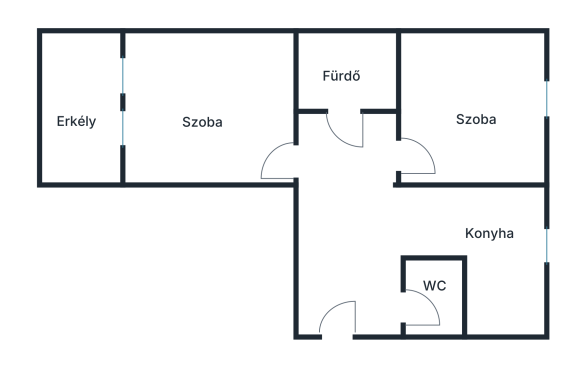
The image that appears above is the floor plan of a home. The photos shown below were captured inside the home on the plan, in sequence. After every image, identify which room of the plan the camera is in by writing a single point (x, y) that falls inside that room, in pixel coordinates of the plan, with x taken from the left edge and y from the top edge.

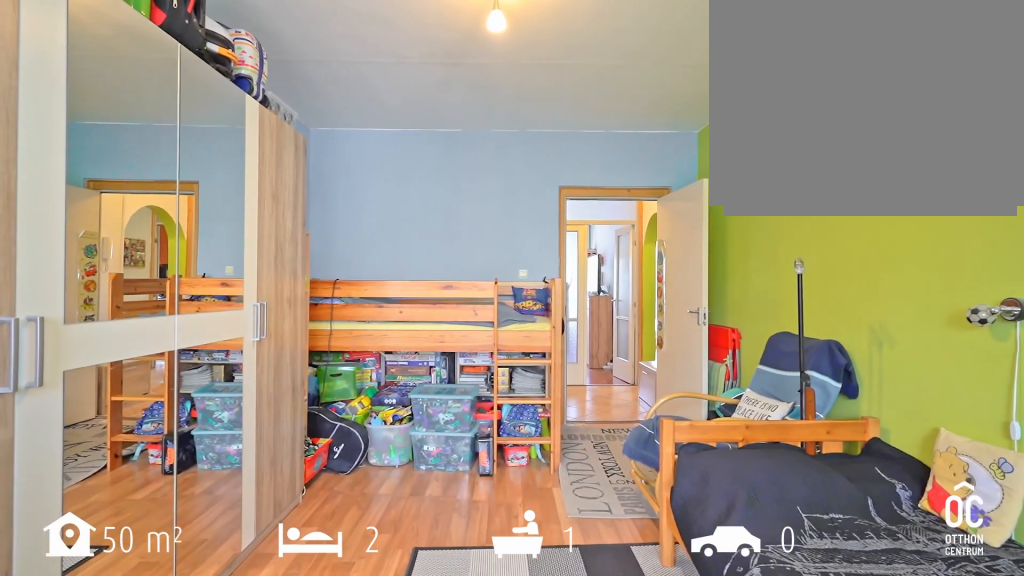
(210, 112)
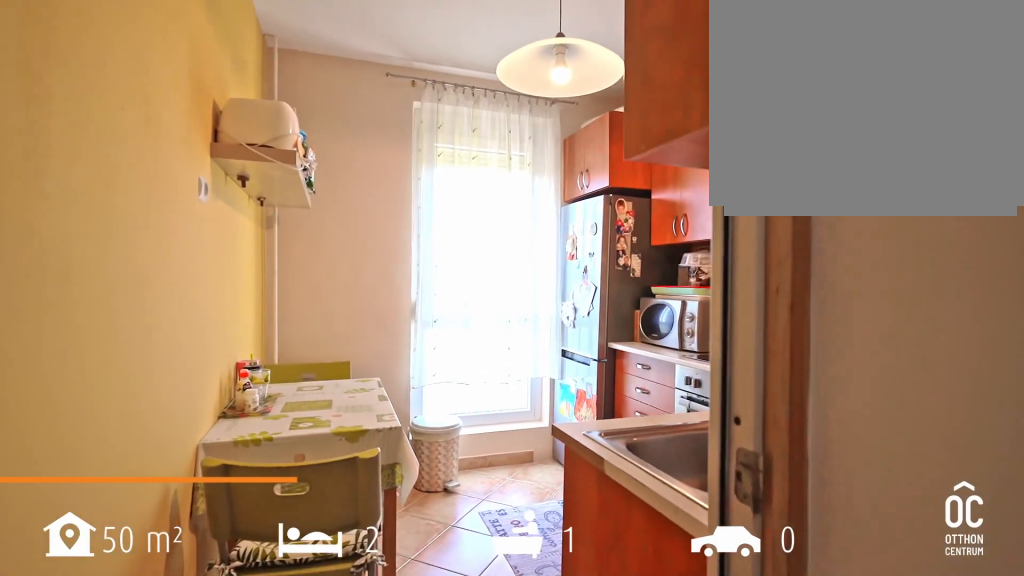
(484, 253)
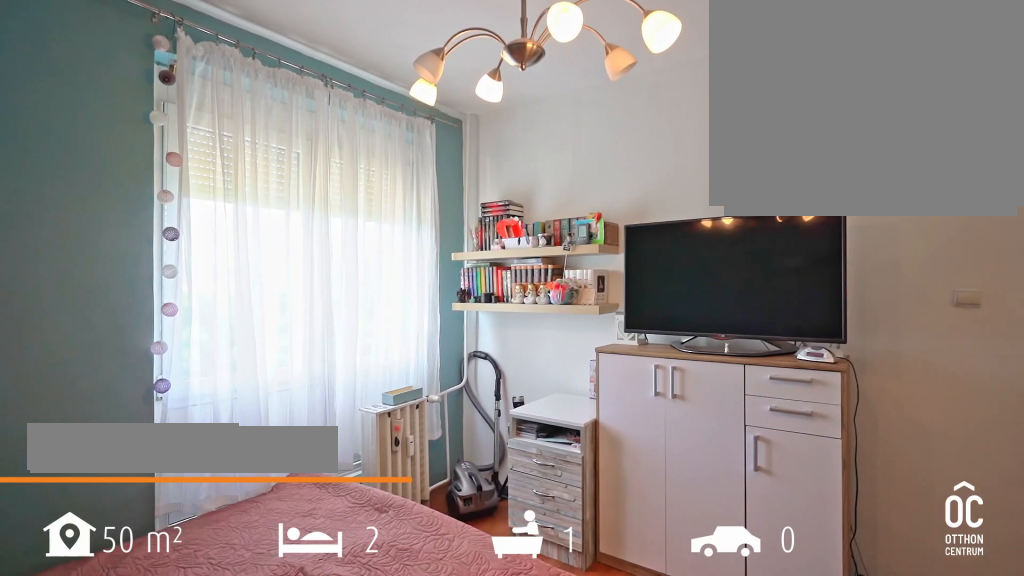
(478, 111)
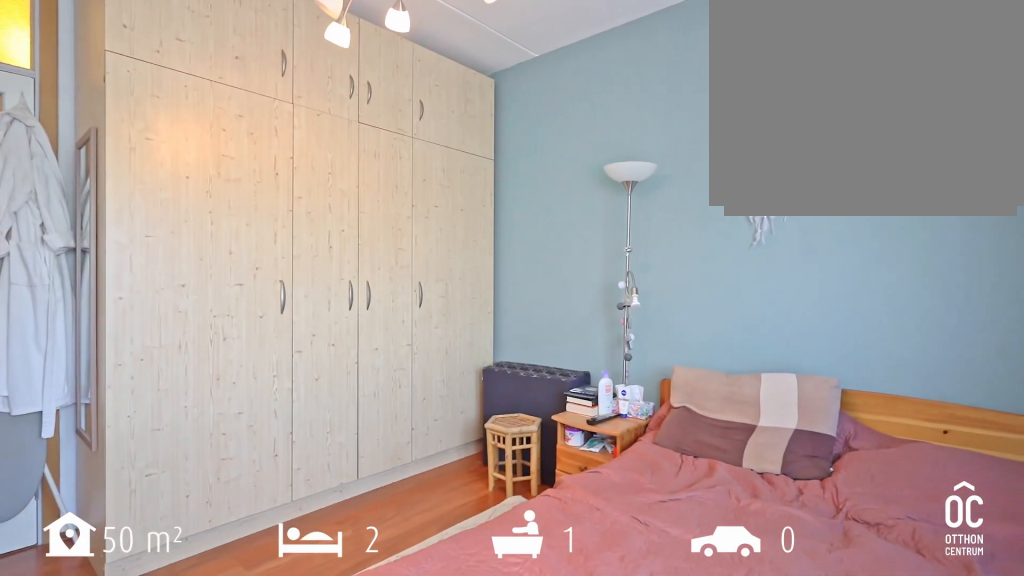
(478, 111)
